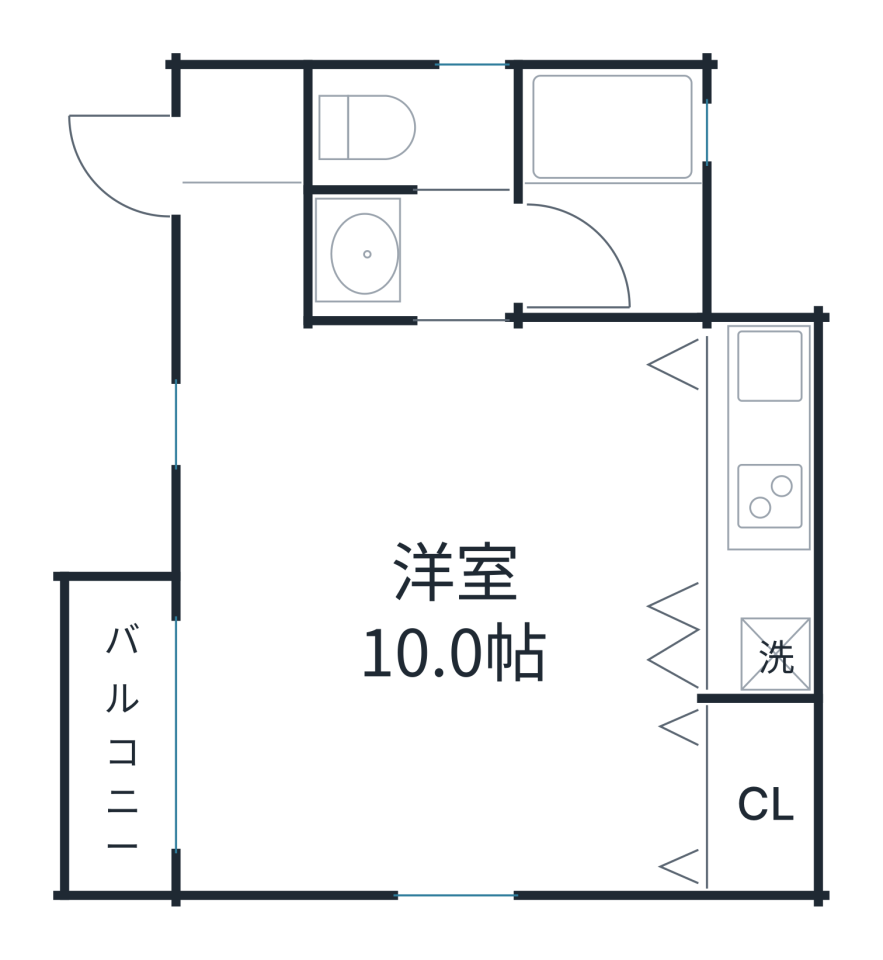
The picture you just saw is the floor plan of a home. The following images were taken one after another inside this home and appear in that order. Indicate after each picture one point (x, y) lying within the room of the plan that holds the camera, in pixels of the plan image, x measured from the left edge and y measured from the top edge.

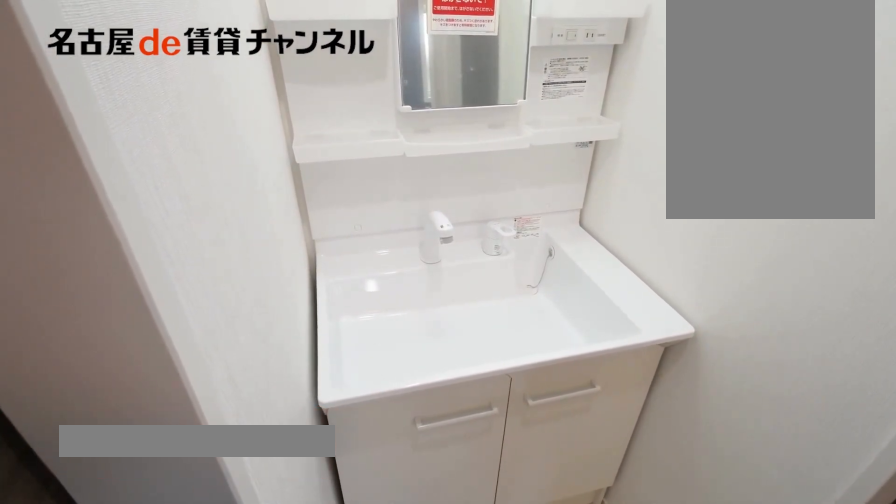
(411, 259)
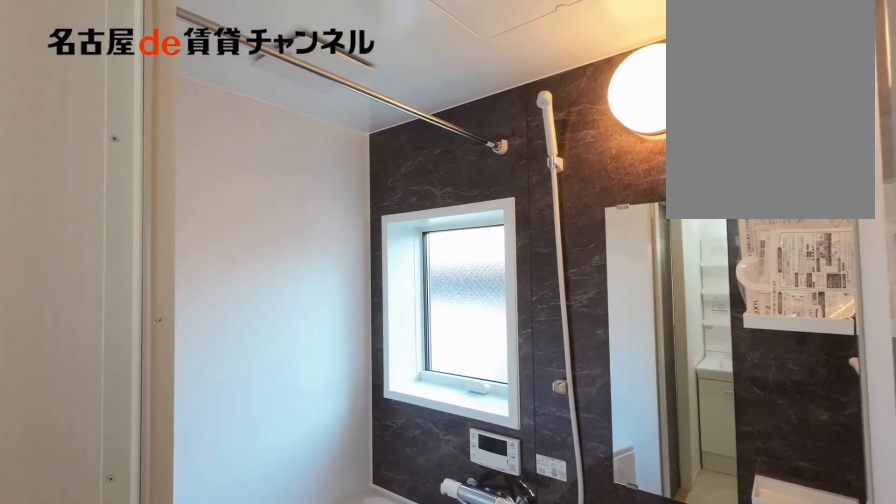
(612, 189)
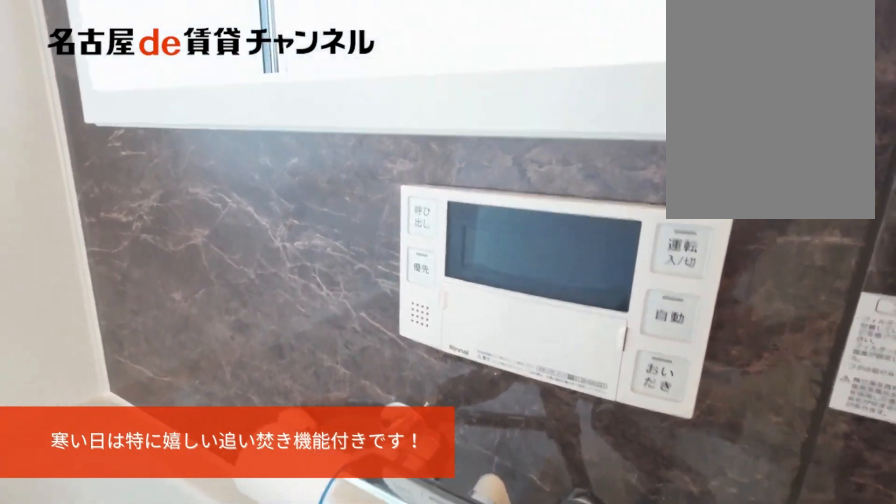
(612, 189)
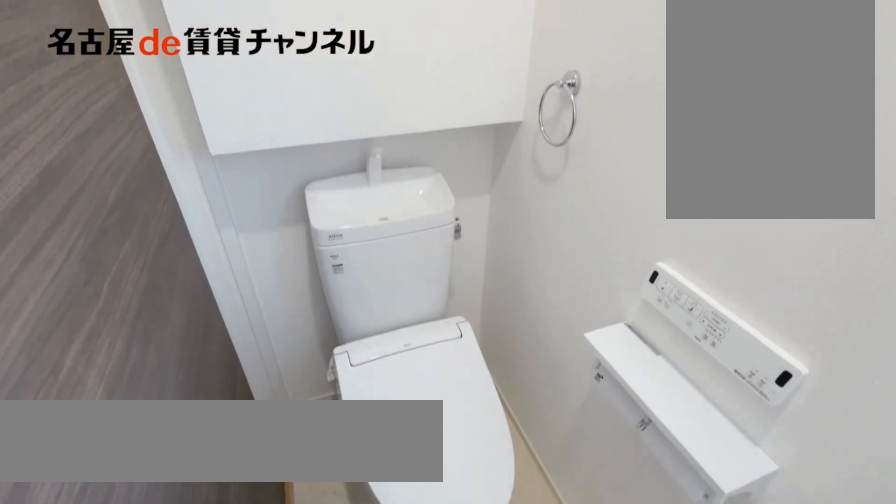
(411, 128)
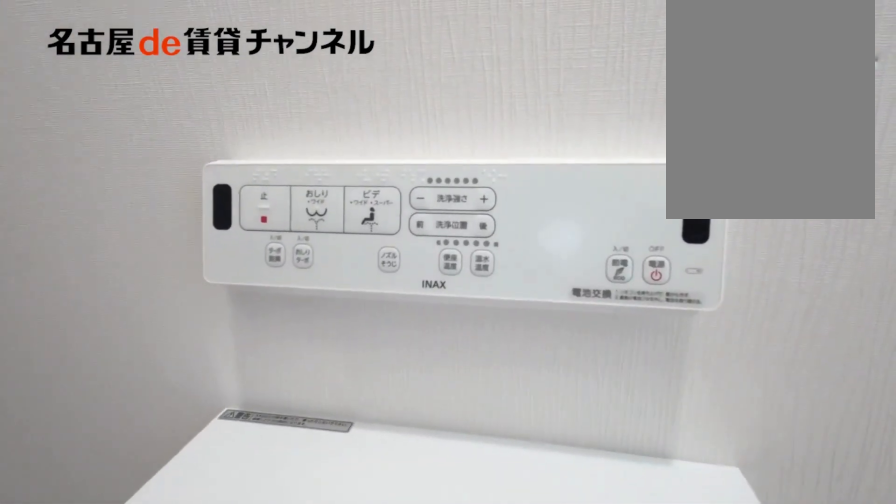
(411, 128)
